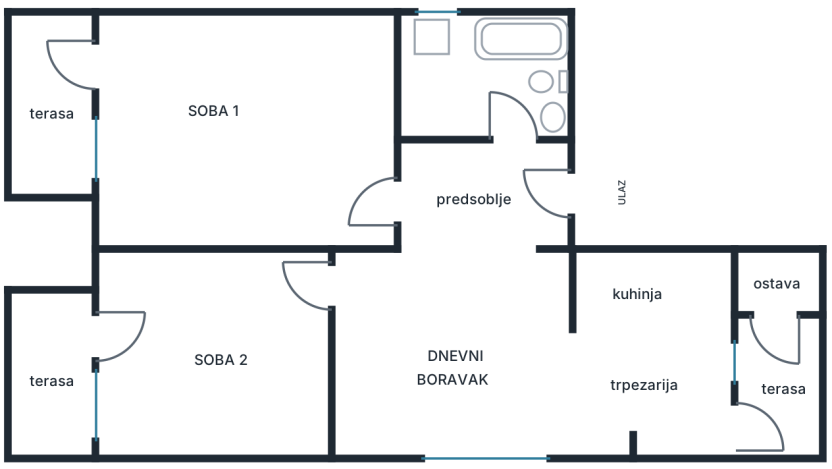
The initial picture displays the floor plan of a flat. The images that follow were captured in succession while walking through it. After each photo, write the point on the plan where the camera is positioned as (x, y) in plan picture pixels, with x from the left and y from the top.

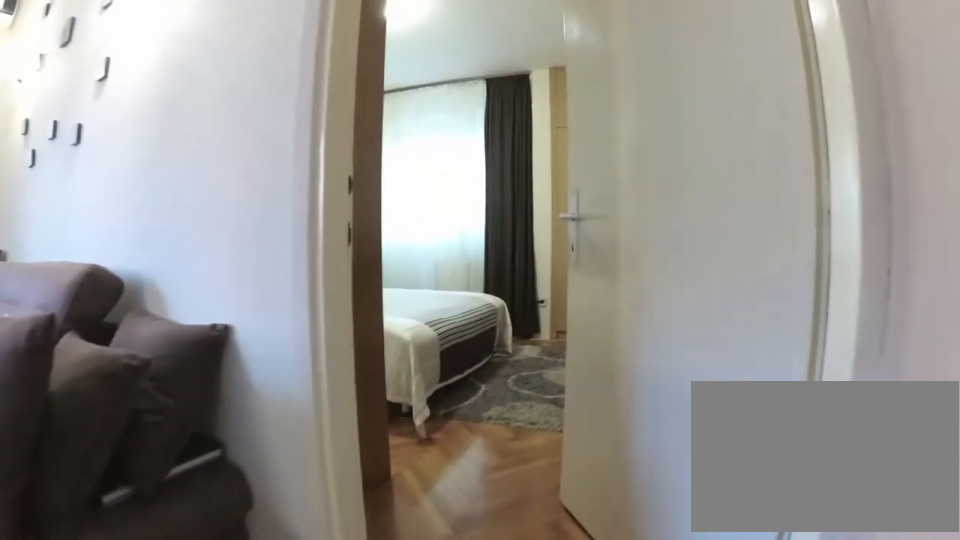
(414, 290)
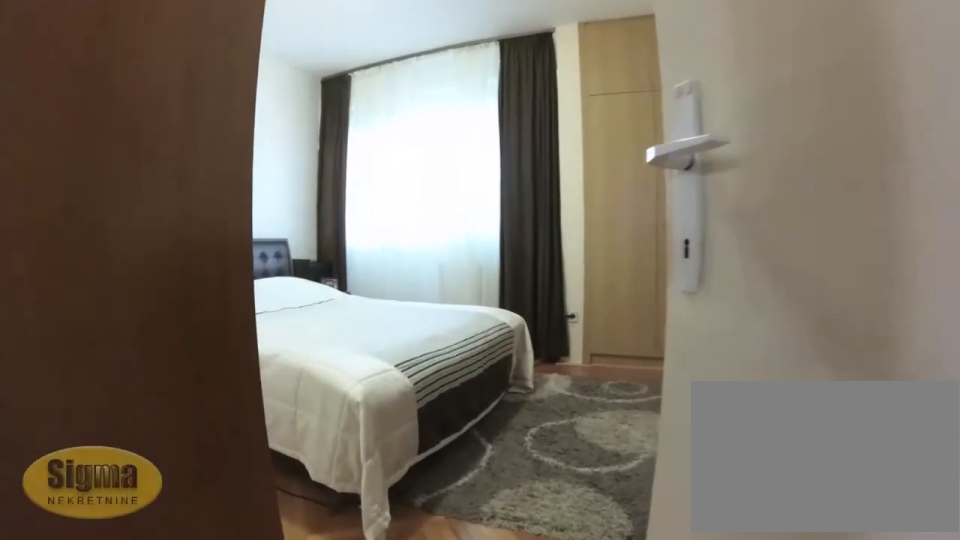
(338, 294)
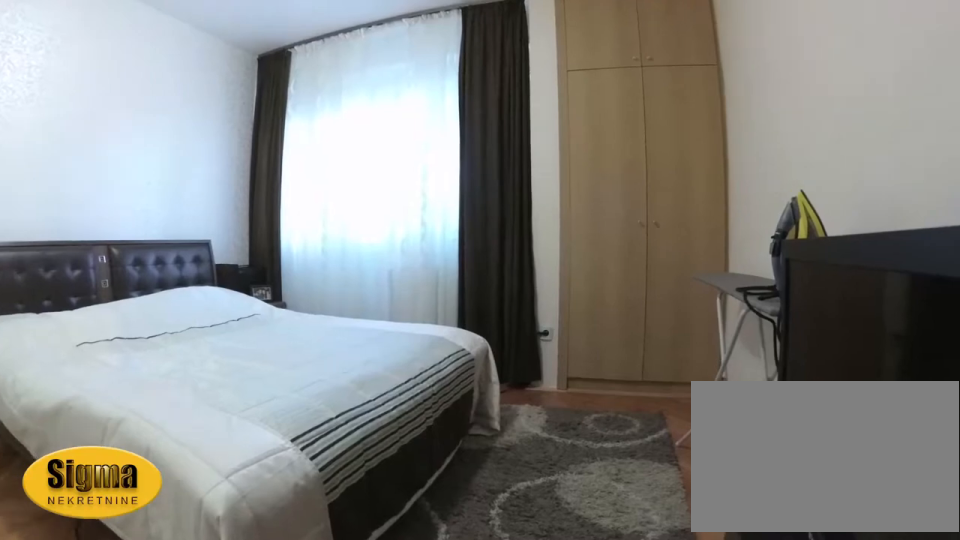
(310, 306)
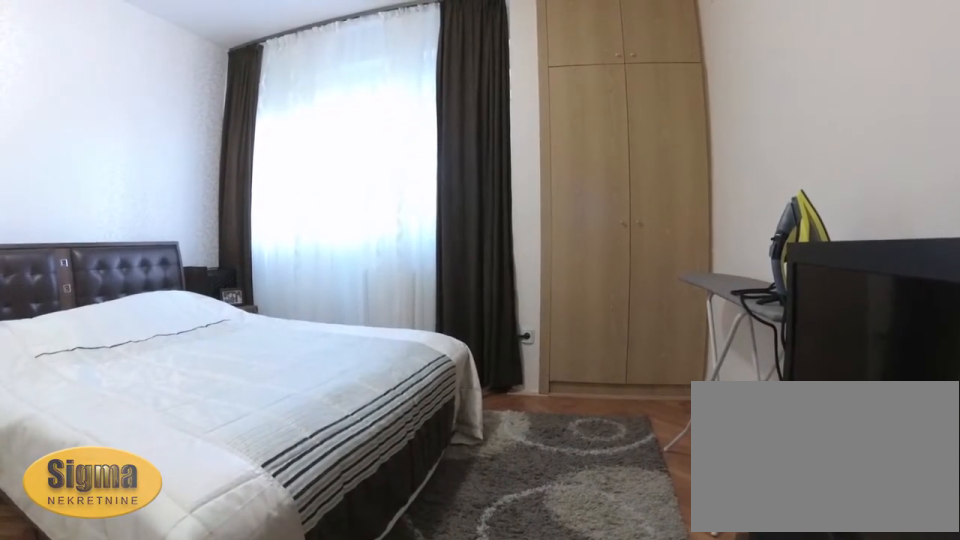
(310, 305)
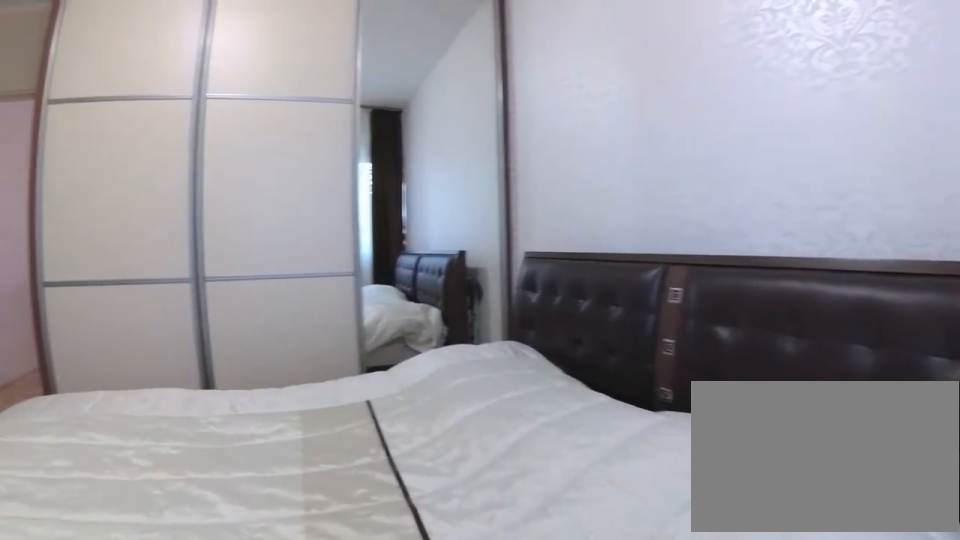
(120, 375)
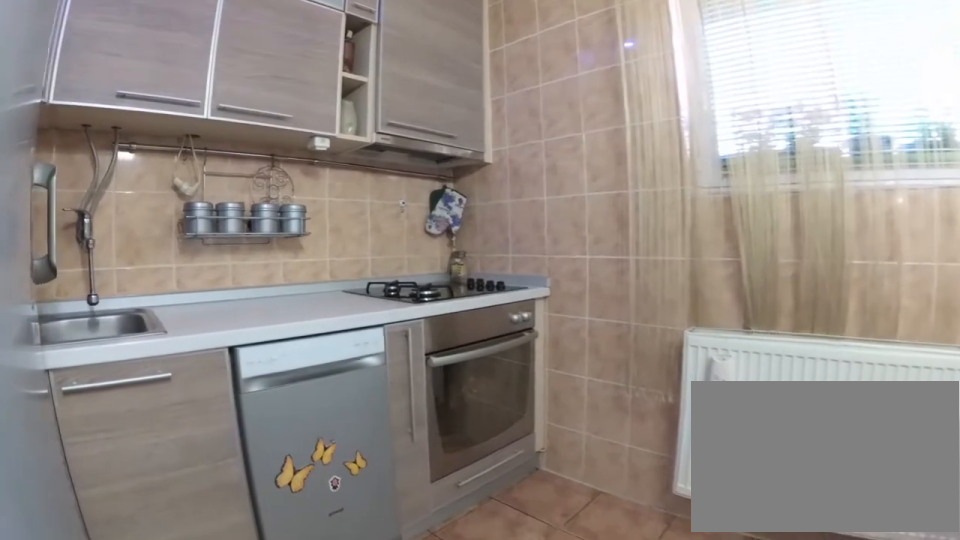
(579, 399)
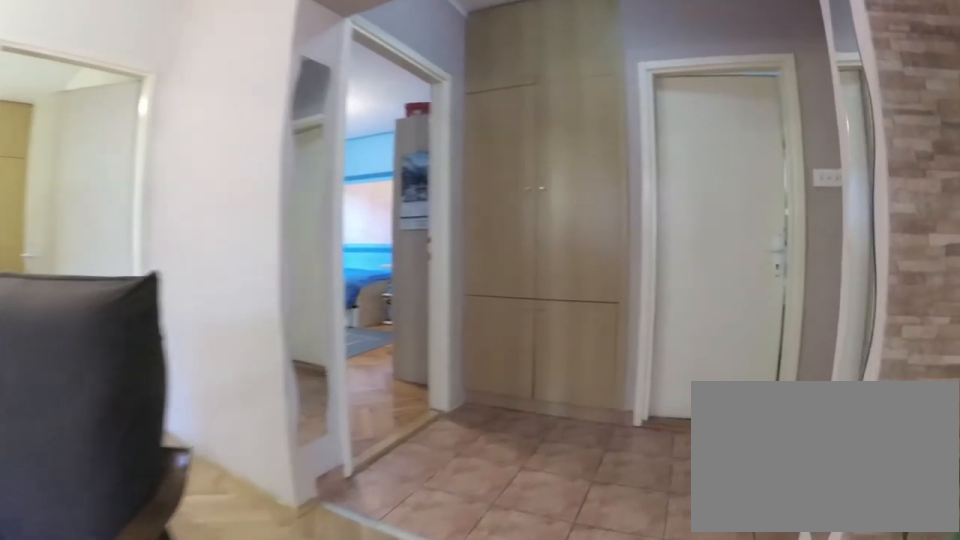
(526, 331)
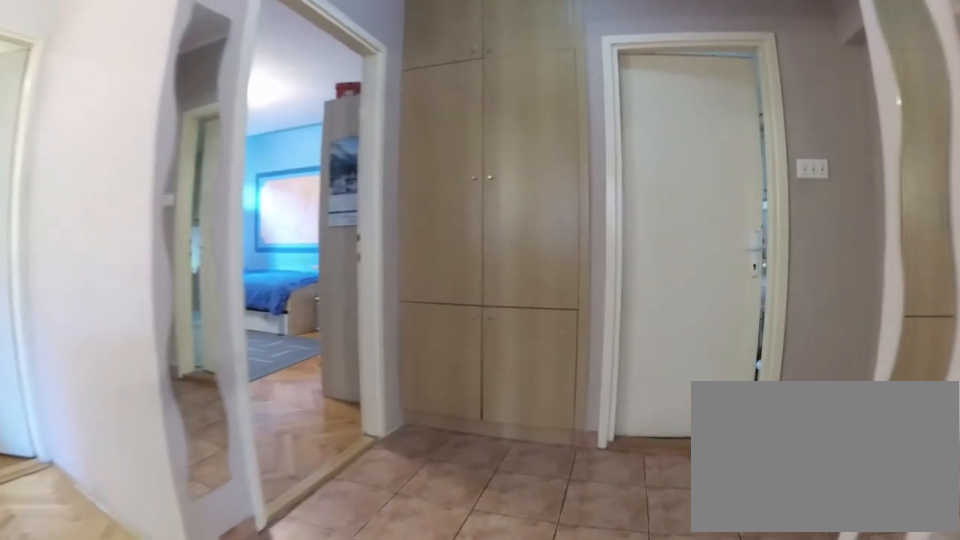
(522, 319)
